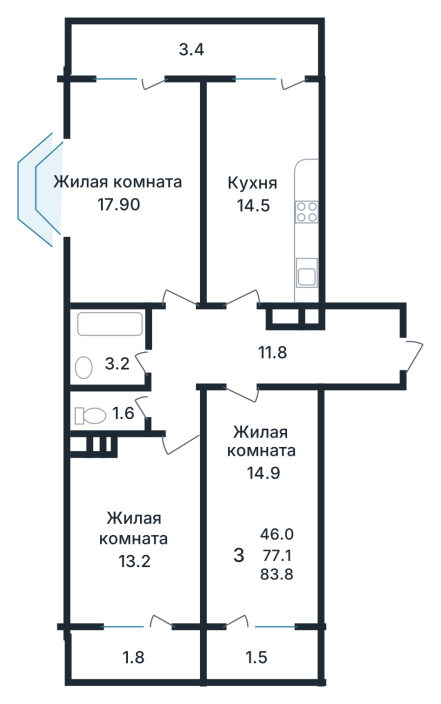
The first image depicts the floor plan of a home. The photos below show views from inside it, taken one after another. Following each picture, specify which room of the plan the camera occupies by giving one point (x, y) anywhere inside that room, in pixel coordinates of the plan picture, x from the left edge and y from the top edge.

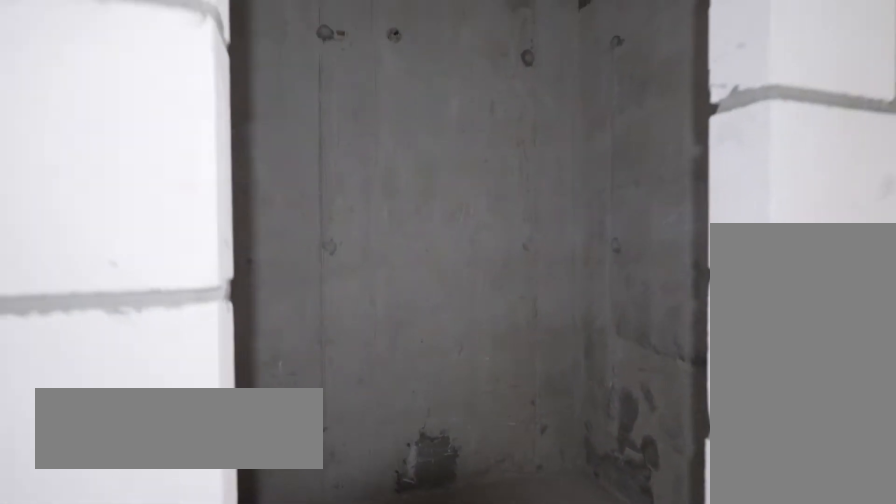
(110, 411)
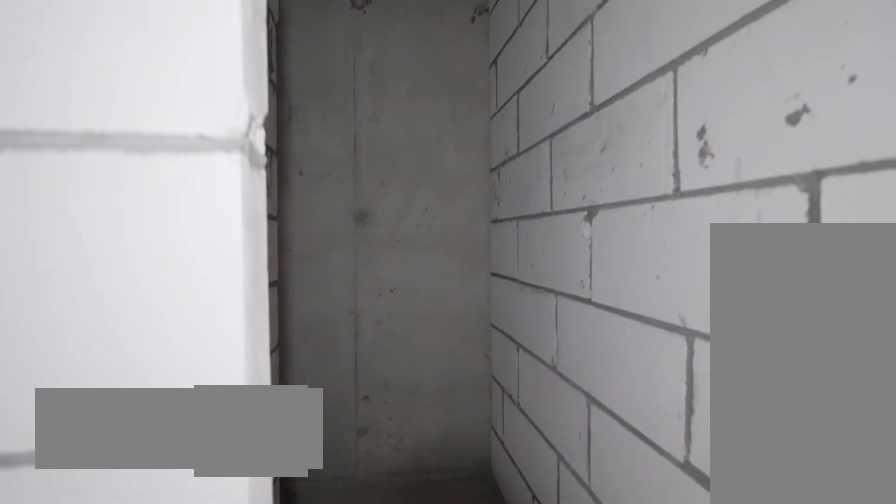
(110, 411)
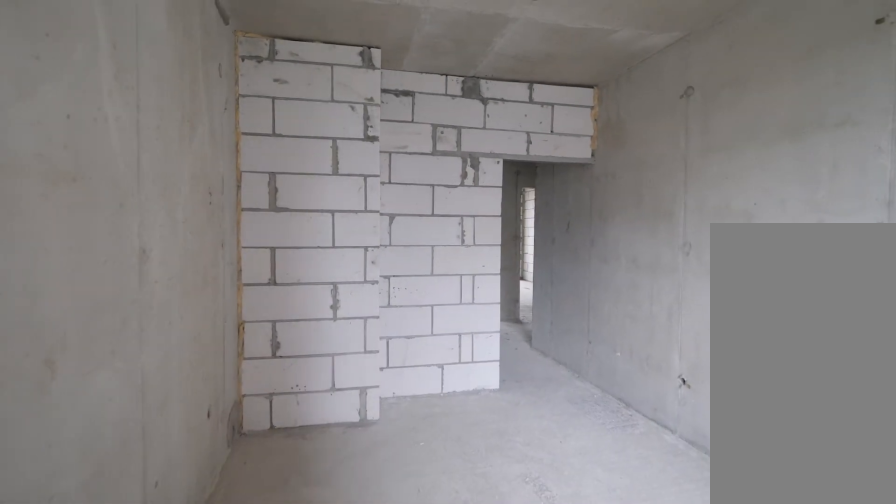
(138, 531)
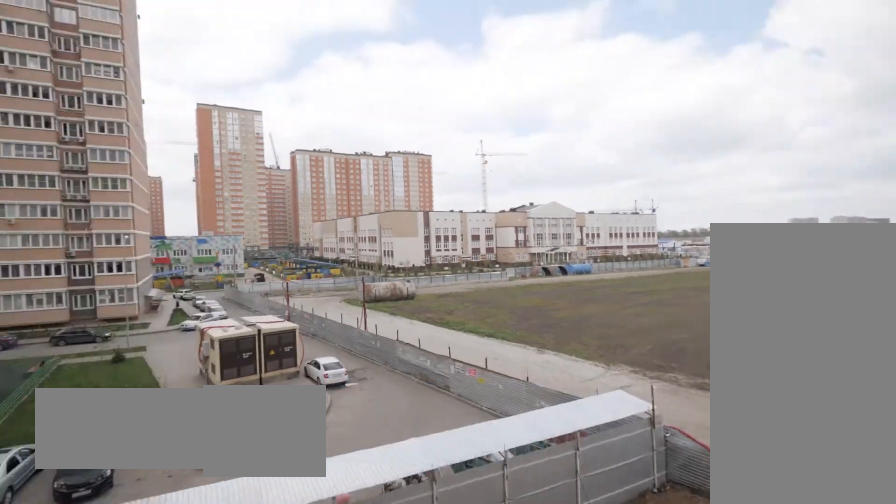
(136, 656)
